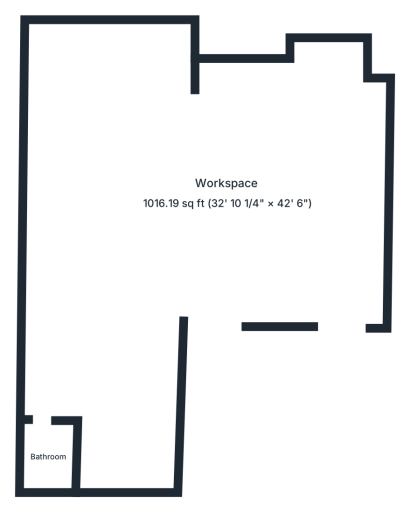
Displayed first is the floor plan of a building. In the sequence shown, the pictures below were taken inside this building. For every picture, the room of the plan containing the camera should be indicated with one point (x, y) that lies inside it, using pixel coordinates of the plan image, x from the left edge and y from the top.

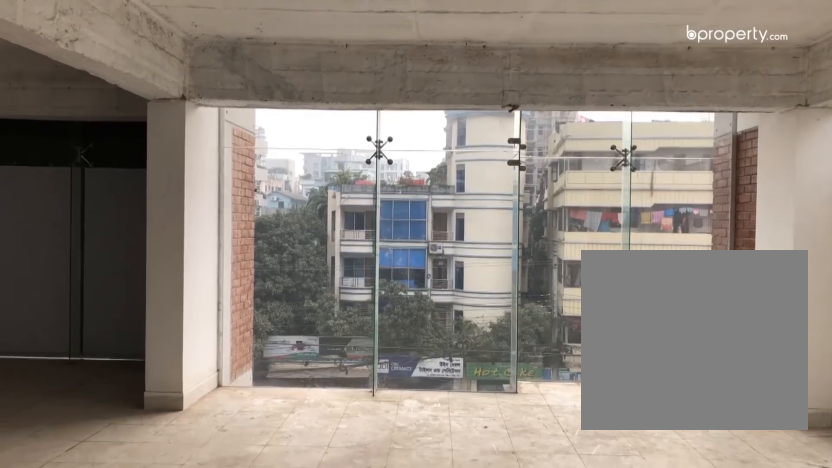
(229, 196)
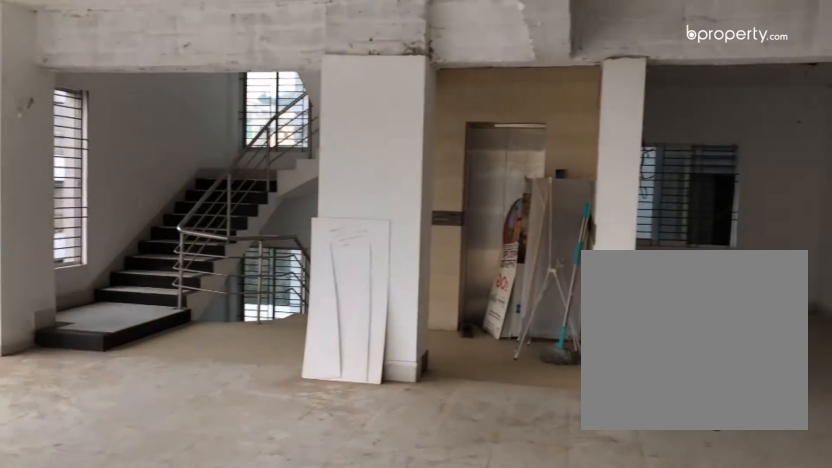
(229, 196)
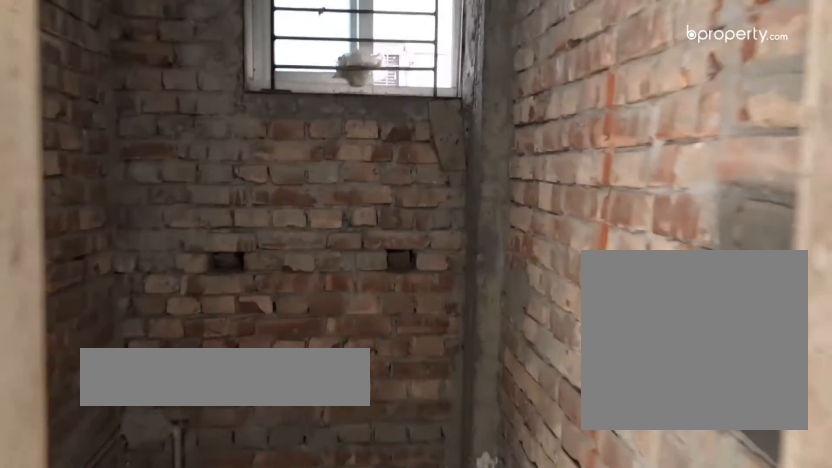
(49, 460)
